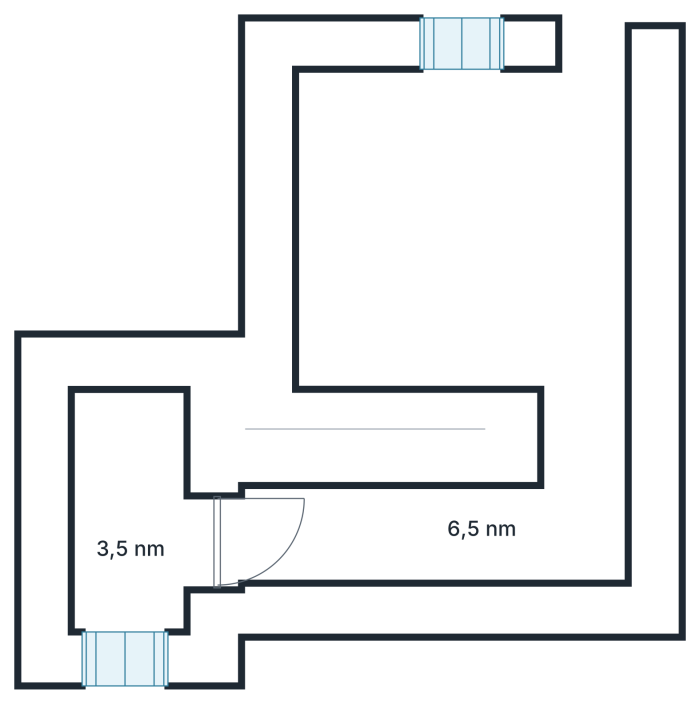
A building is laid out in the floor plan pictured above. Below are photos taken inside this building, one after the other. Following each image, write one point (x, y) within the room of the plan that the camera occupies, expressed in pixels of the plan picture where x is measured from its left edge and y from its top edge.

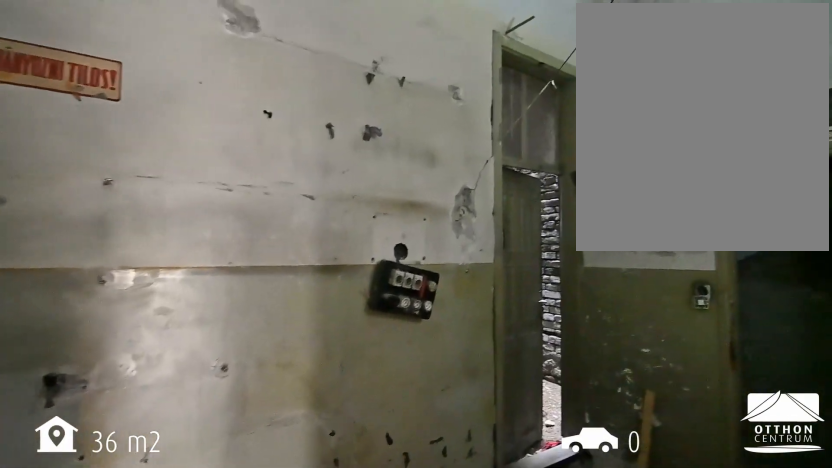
(435, 532)
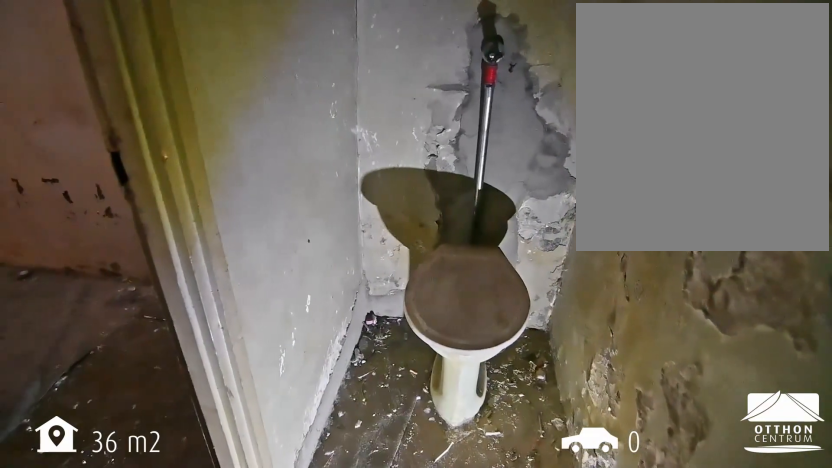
(130, 514)
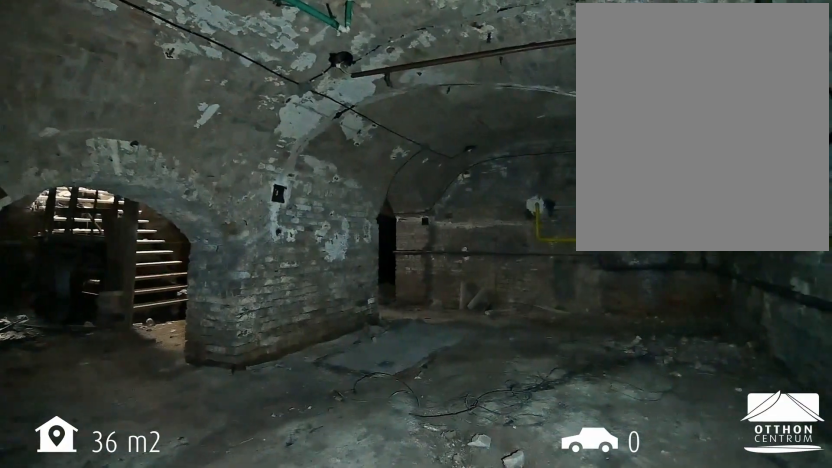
(467, 218)
